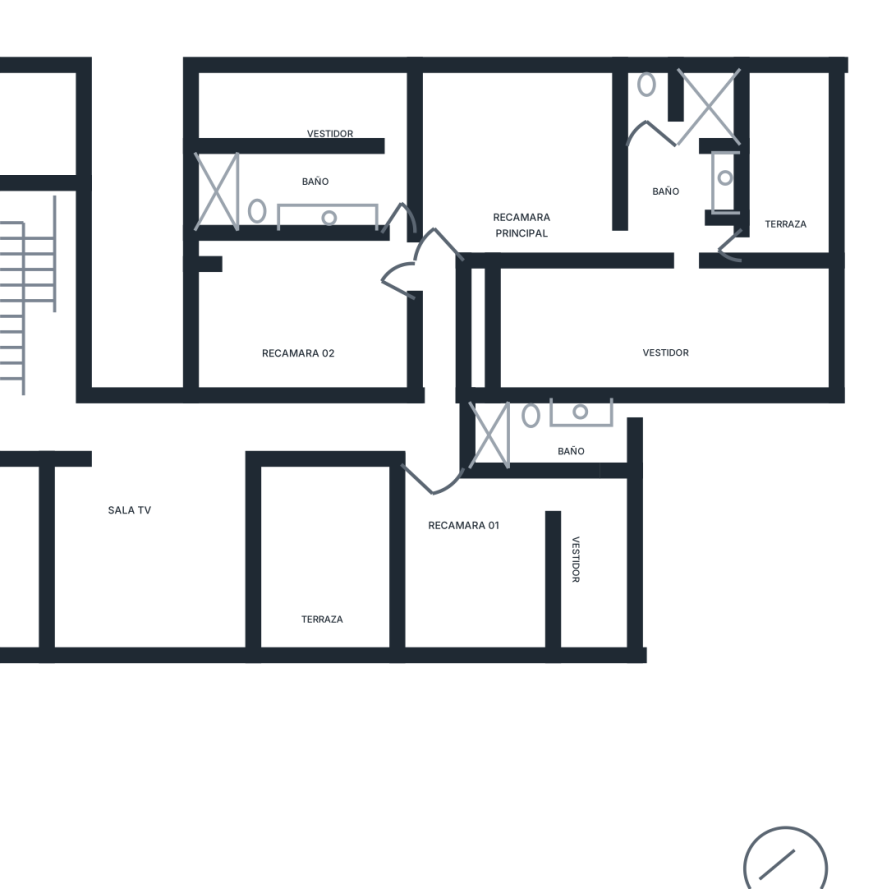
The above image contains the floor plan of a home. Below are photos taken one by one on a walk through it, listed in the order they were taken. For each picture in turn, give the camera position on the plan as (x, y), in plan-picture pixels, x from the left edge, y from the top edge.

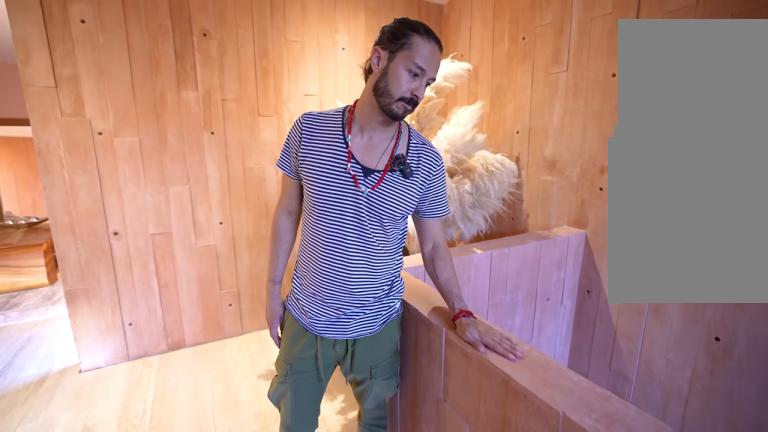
(40, 406)
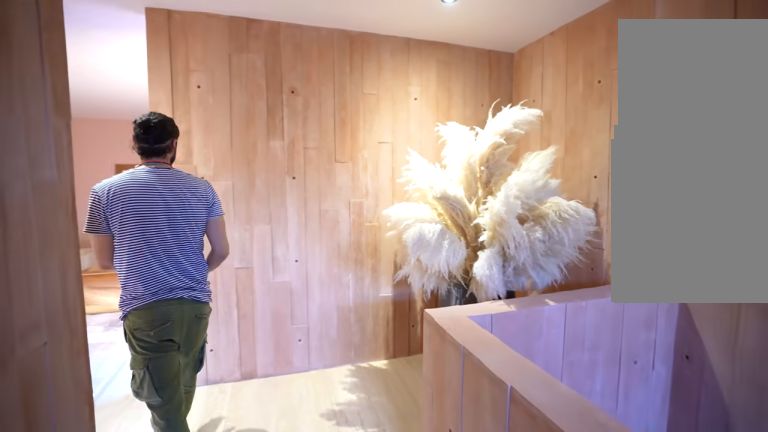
(41, 405)
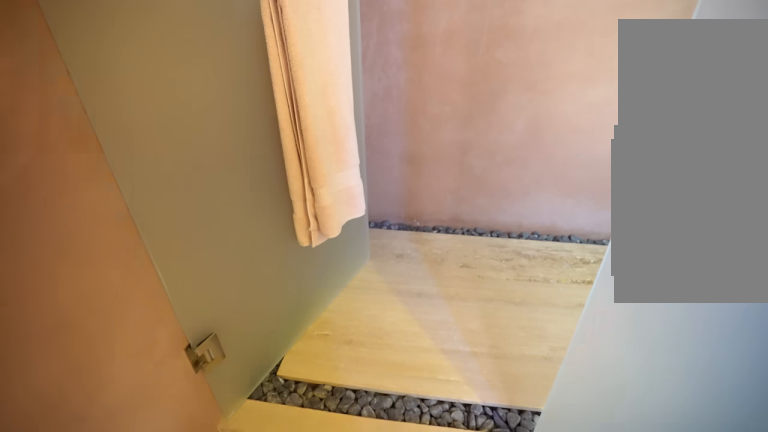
(571, 458)
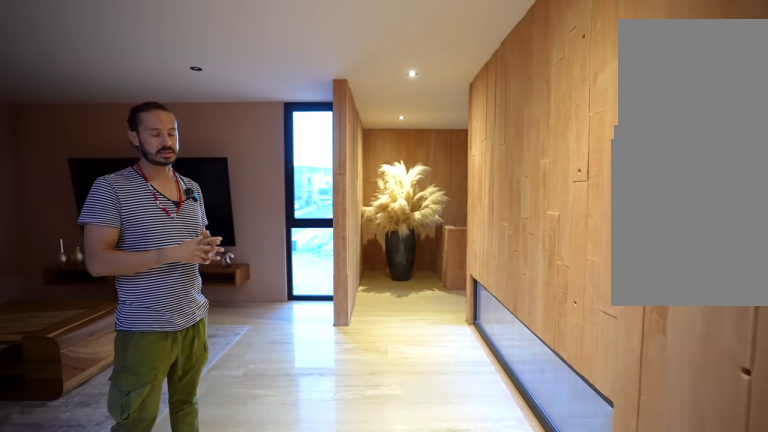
(247, 433)
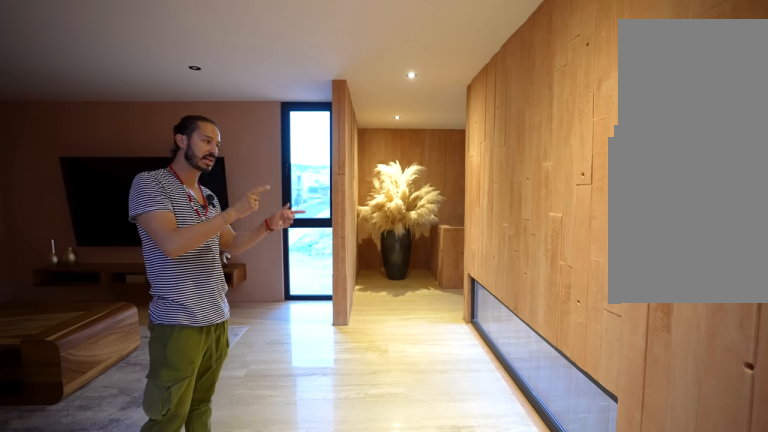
(241, 435)
